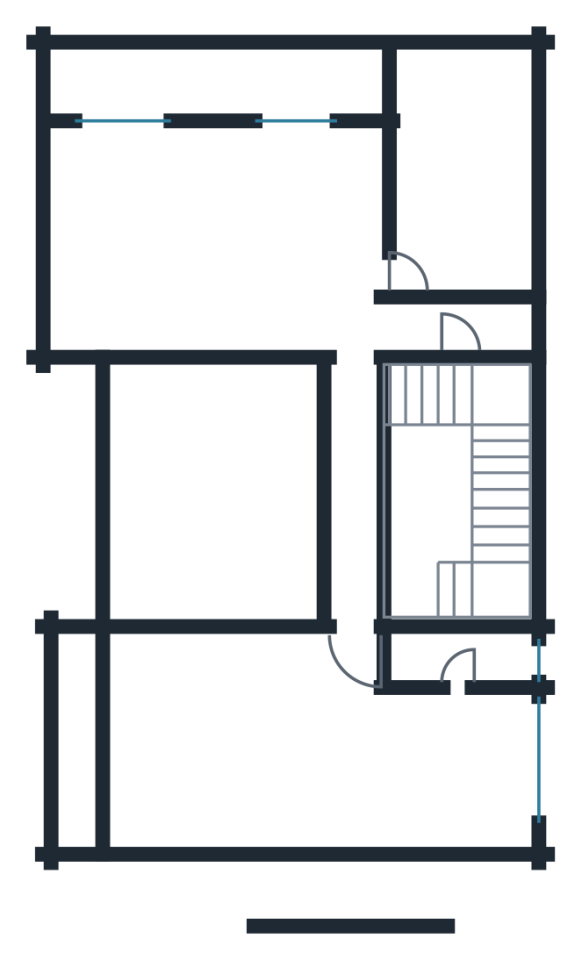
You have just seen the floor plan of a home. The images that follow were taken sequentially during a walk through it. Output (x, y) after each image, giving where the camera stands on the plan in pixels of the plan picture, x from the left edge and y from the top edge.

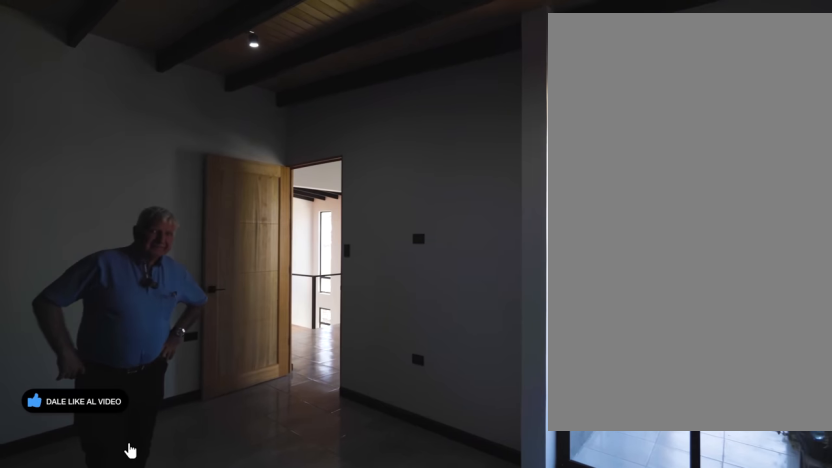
(501, 151)
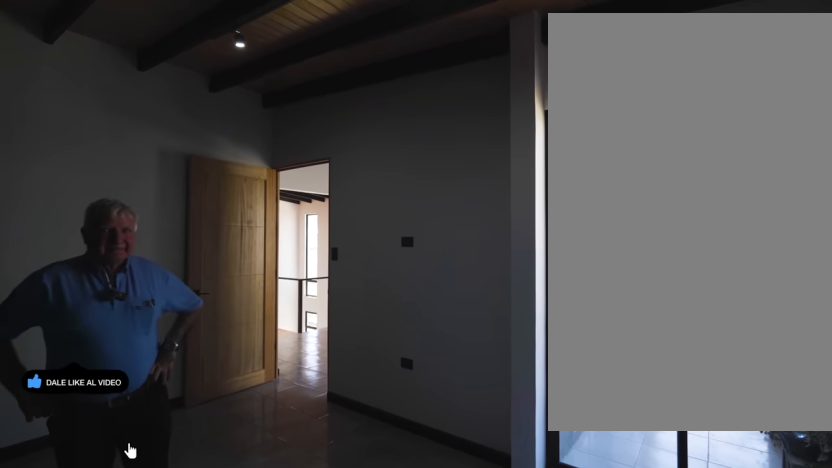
(502, 145)
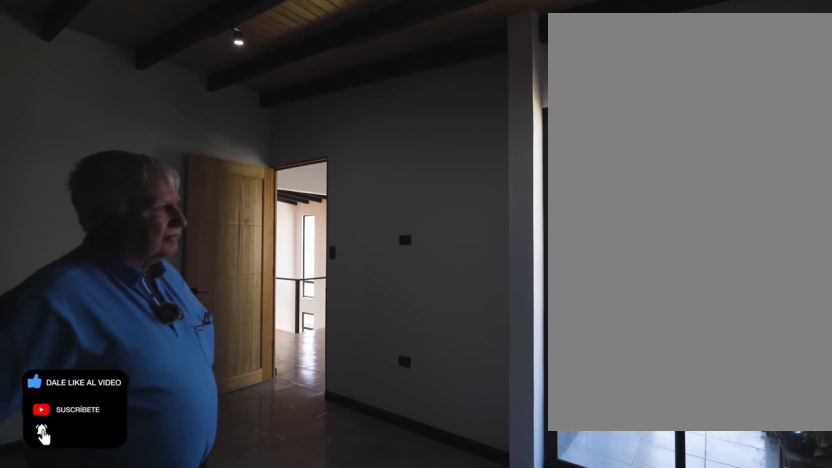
(504, 118)
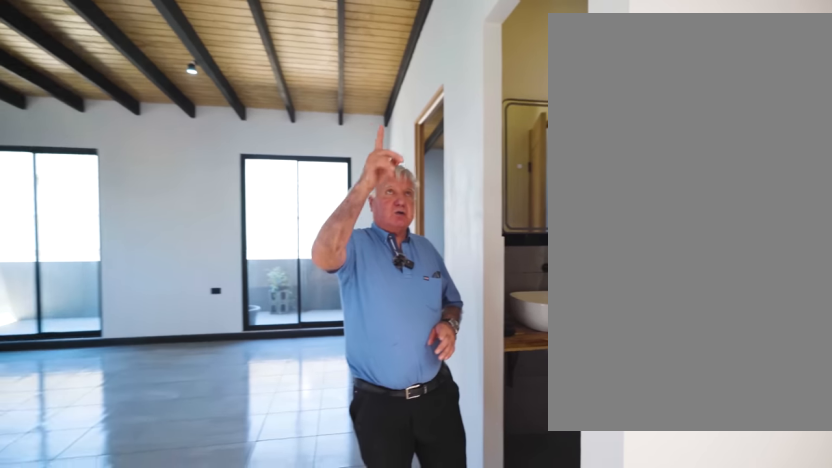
(403, 329)
